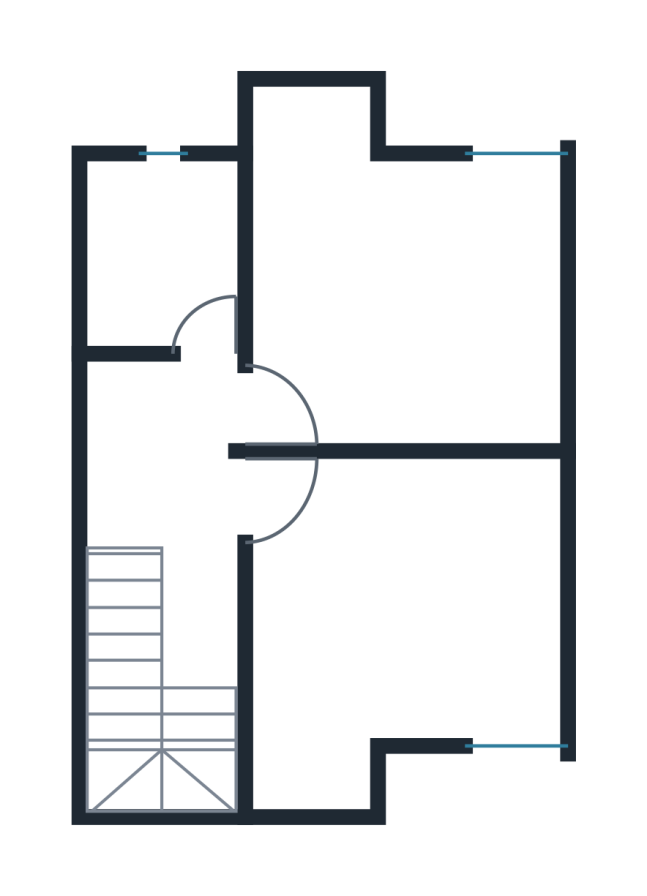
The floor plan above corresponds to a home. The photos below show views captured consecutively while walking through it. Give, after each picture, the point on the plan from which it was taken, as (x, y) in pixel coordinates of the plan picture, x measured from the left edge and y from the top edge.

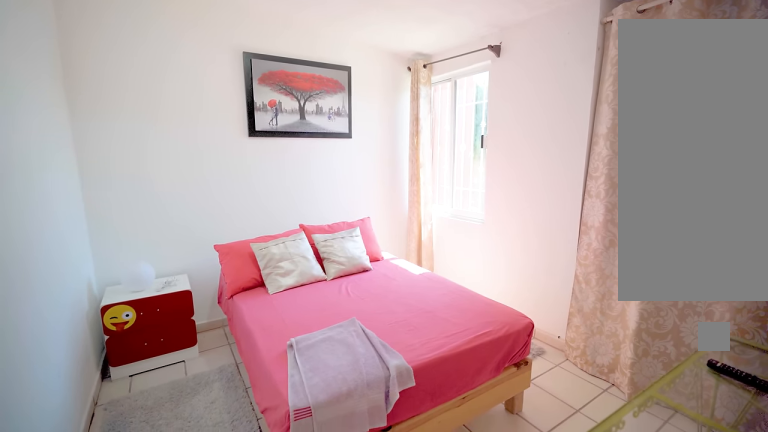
(266, 498)
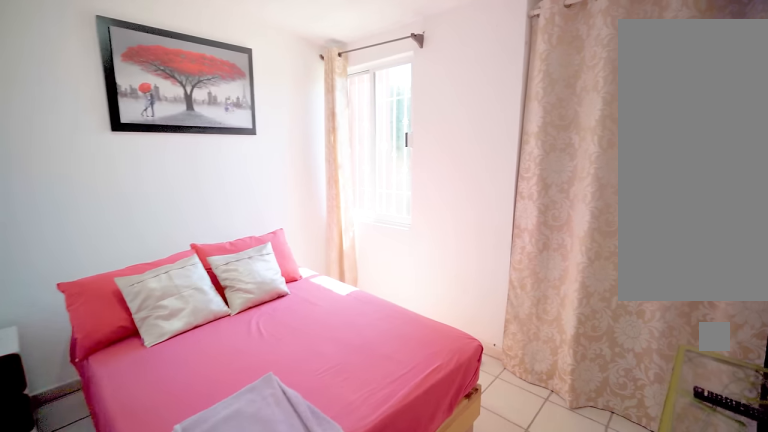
(267, 497)
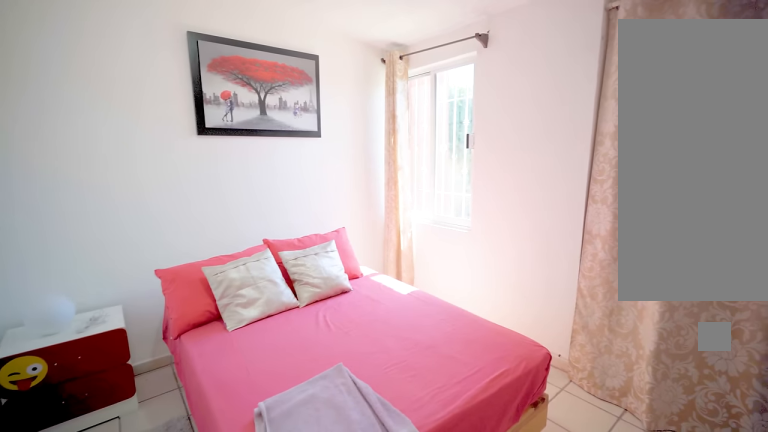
(267, 497)
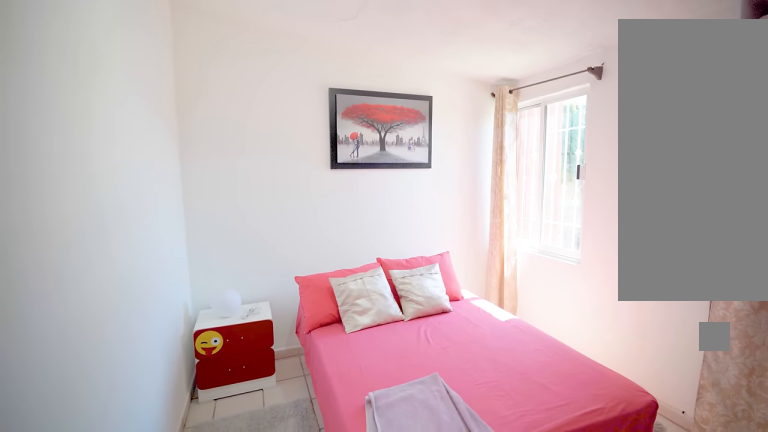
(267, 497)
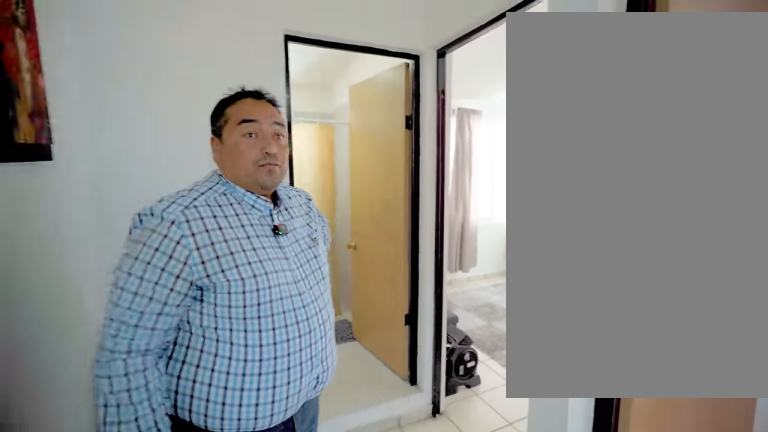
(266, 498)
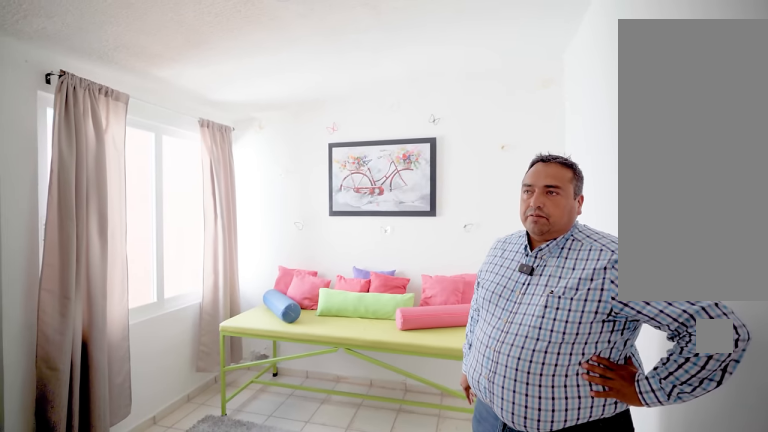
(278, 406)
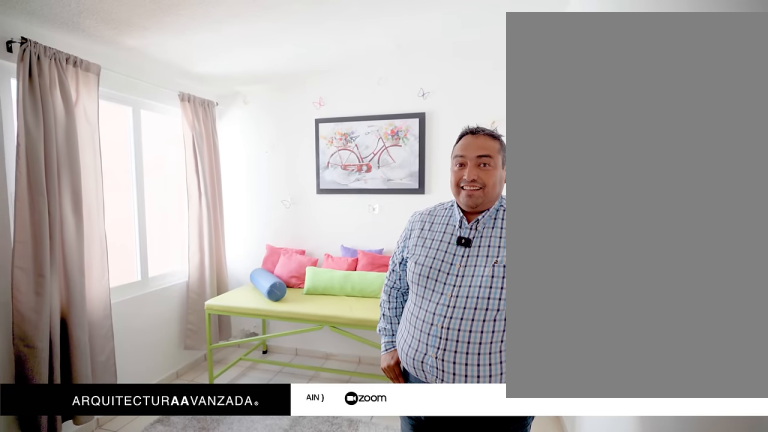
(280, 407)
